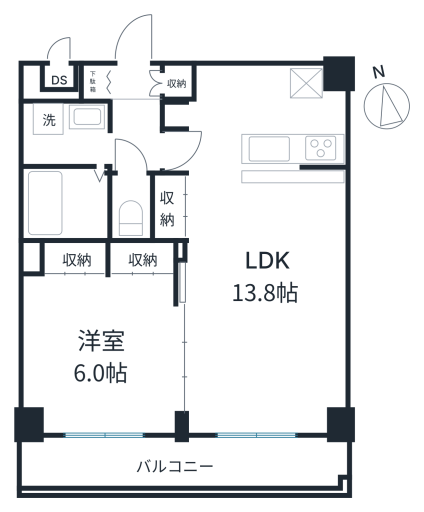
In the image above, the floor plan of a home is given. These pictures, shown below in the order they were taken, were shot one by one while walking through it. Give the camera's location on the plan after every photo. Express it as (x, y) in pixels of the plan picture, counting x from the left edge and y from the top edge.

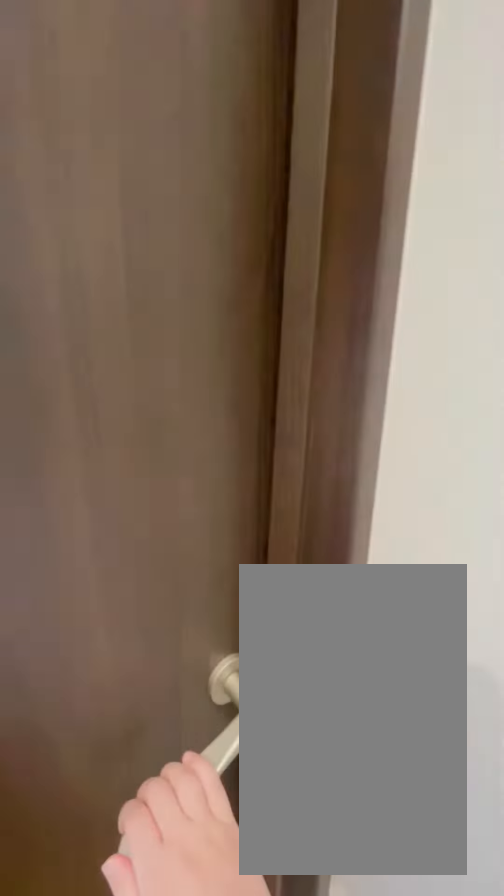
(153, 188)
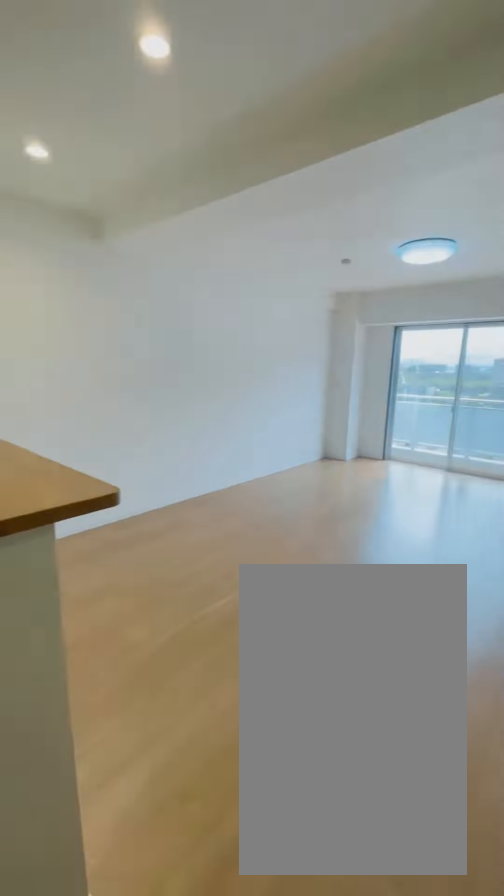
(199, 145)
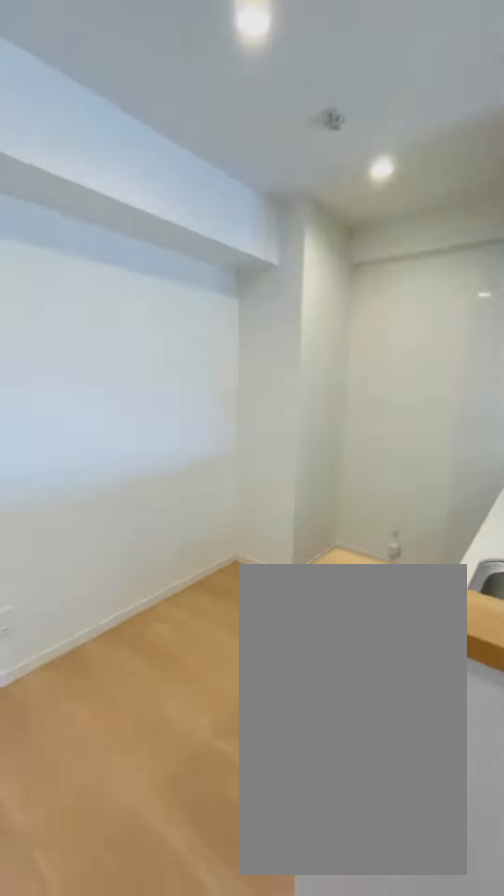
(216, 135)
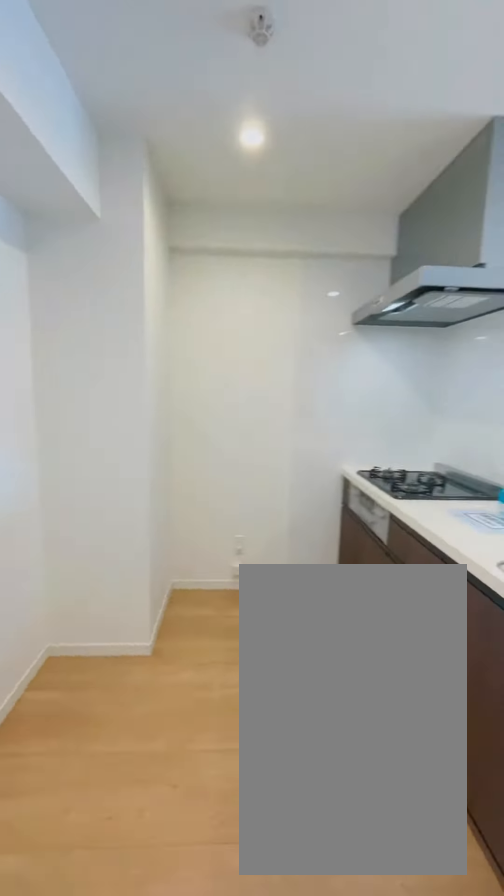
(247, 111)
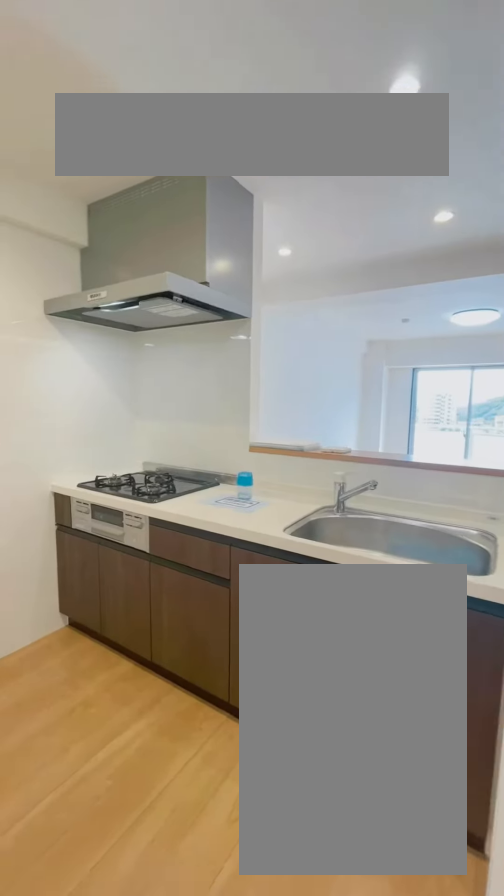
(262, 101)
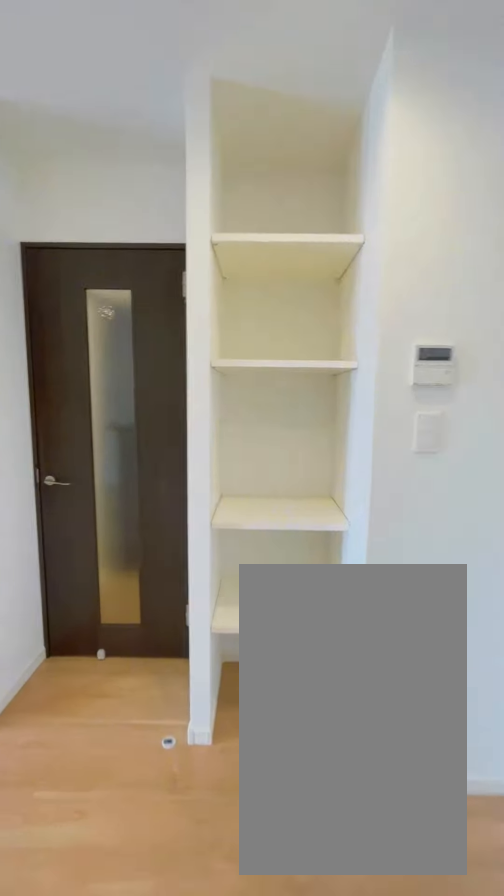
(264, 118)
